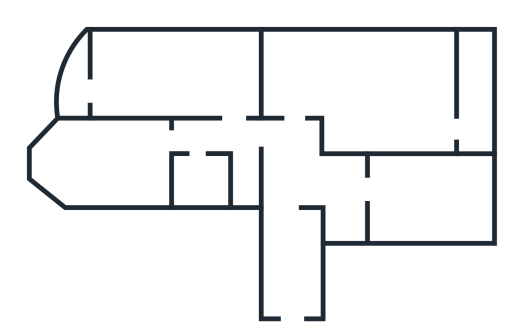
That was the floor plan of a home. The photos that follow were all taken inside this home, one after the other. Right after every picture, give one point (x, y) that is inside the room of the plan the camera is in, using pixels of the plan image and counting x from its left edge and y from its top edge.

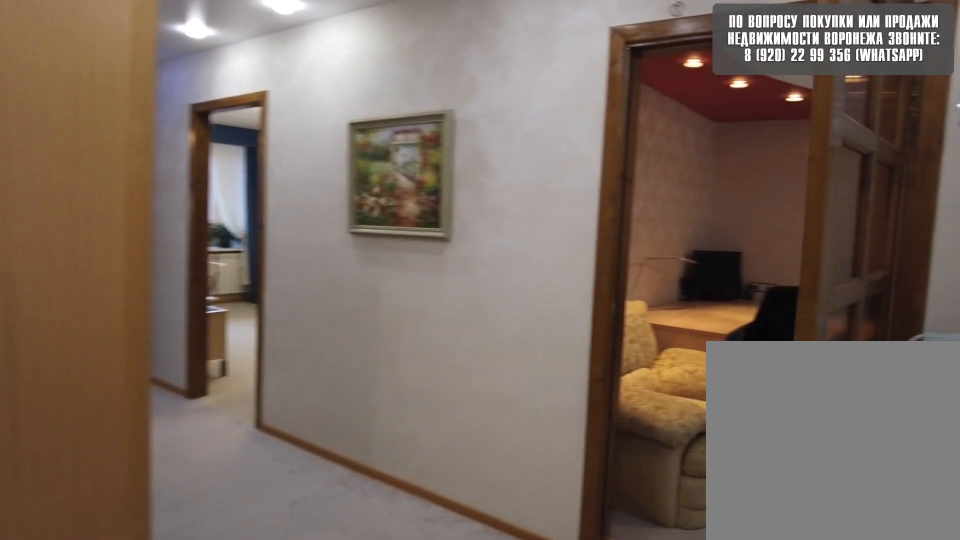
(301, 182)
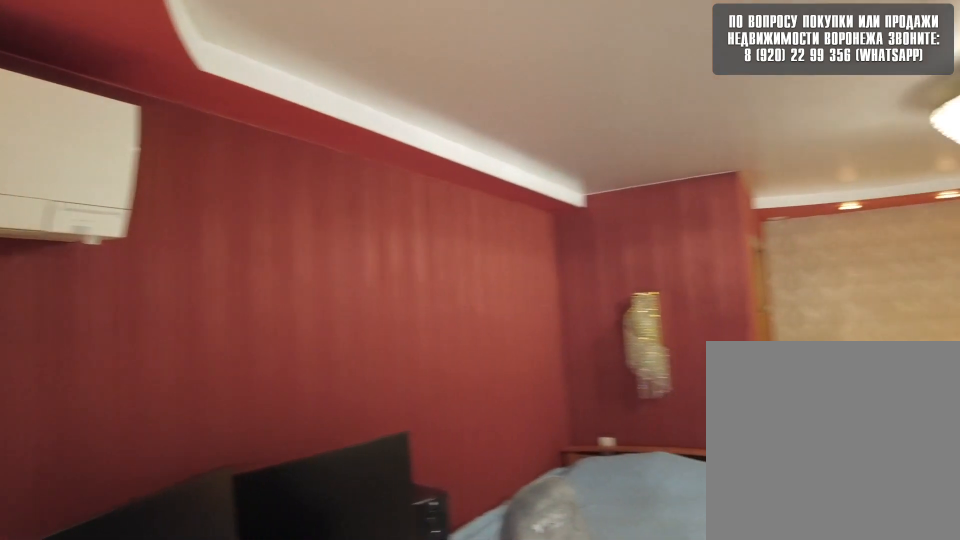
(333, 83)
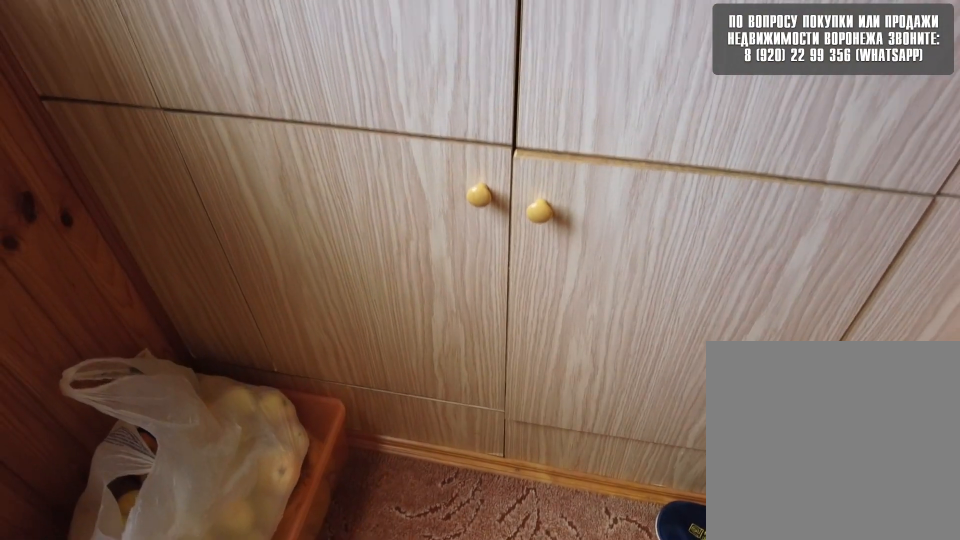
(485, 124)
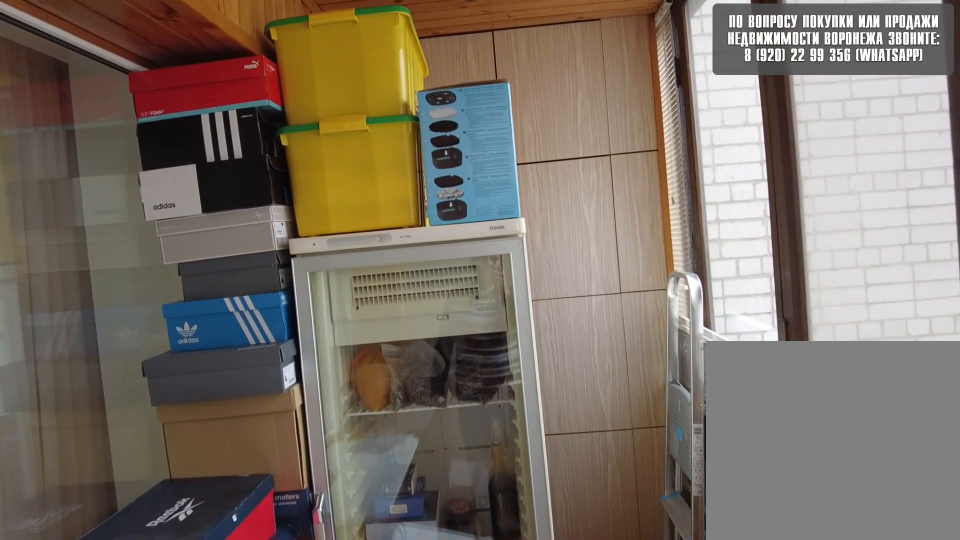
(485, 124)
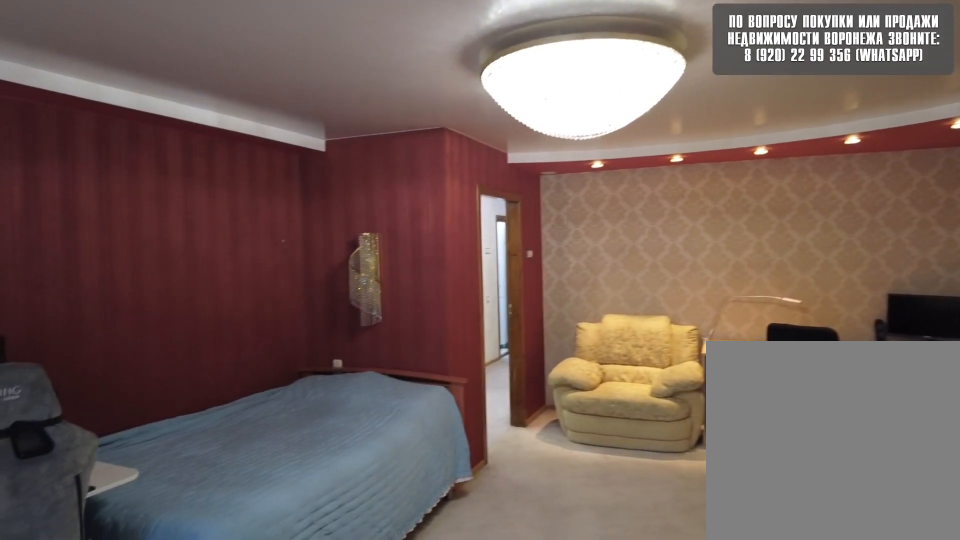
(404, 121)
